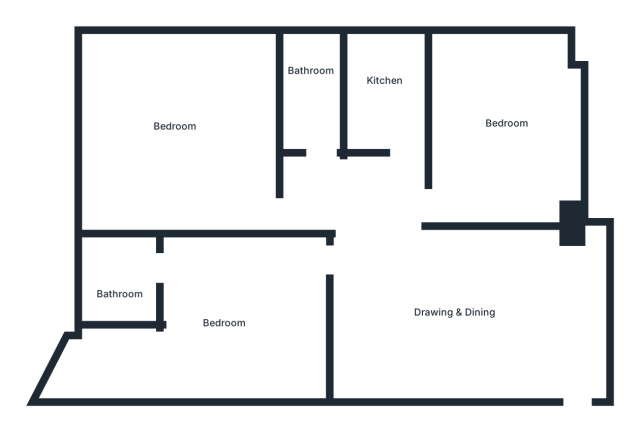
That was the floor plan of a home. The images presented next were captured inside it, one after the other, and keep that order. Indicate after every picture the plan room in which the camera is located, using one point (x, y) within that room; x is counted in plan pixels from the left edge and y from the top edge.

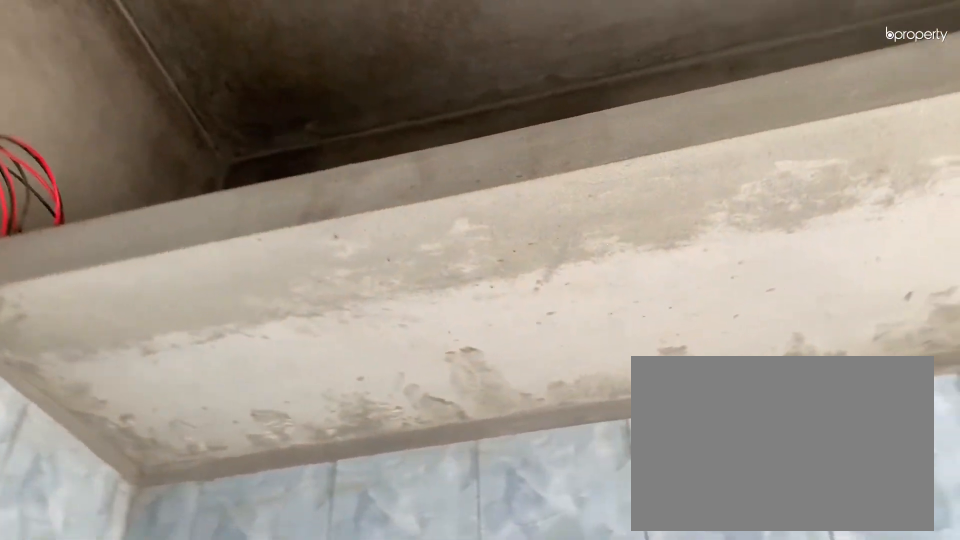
(377, 88)
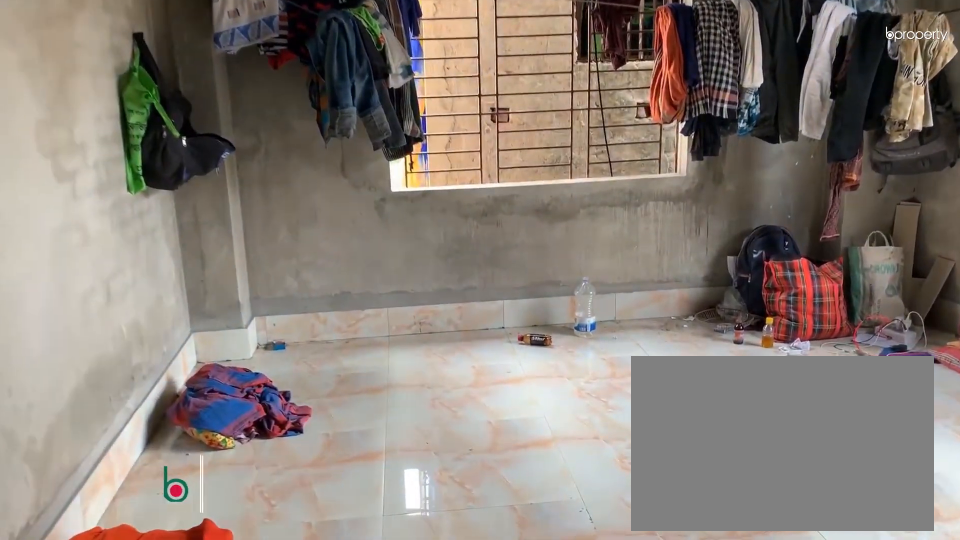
(176, 122)
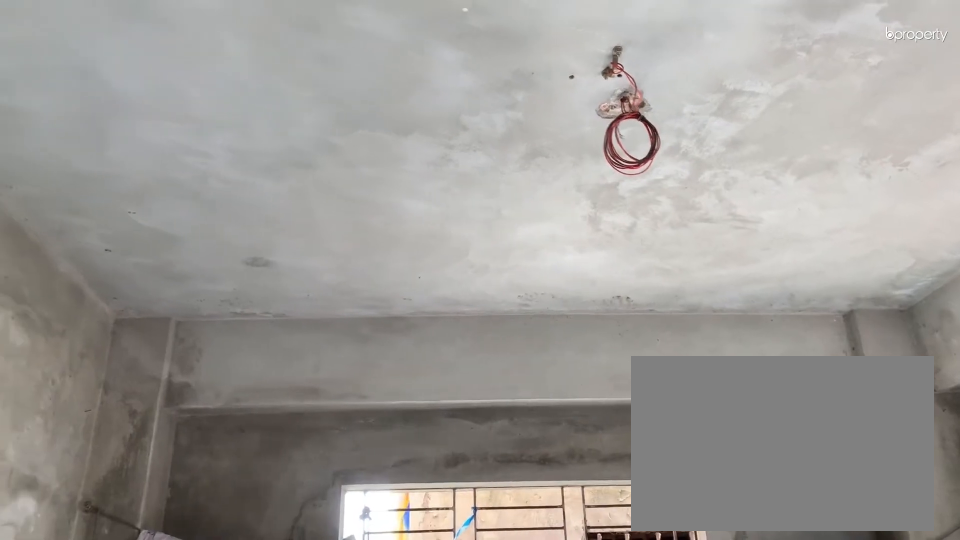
(175, 123)
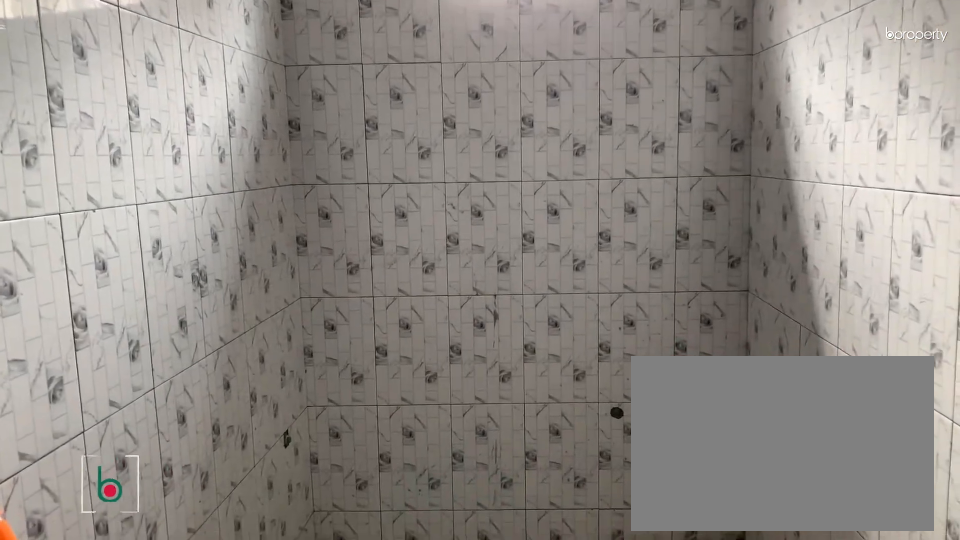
(309, 79)
